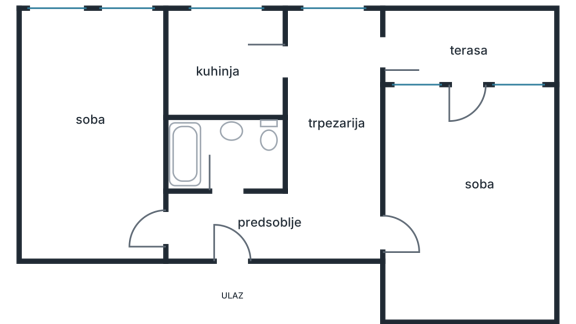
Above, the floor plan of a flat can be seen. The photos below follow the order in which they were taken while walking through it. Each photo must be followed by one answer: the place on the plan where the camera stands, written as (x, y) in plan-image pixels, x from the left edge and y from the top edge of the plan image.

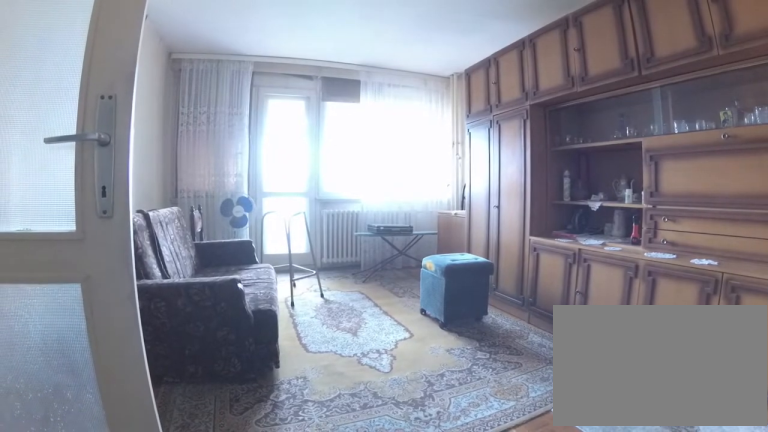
(470, 305)
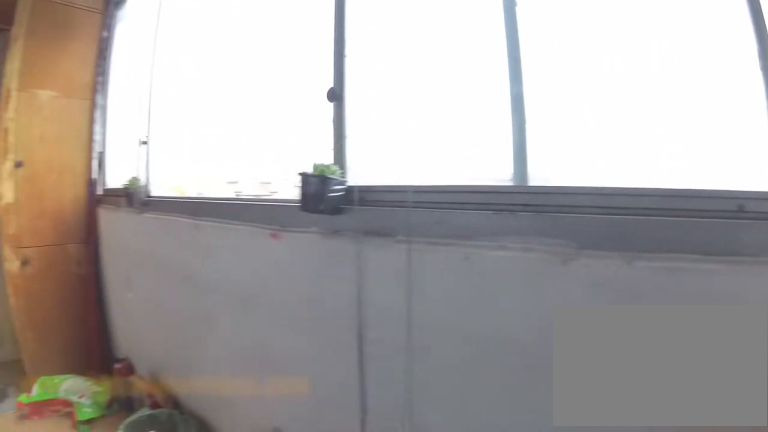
(513, 72)
